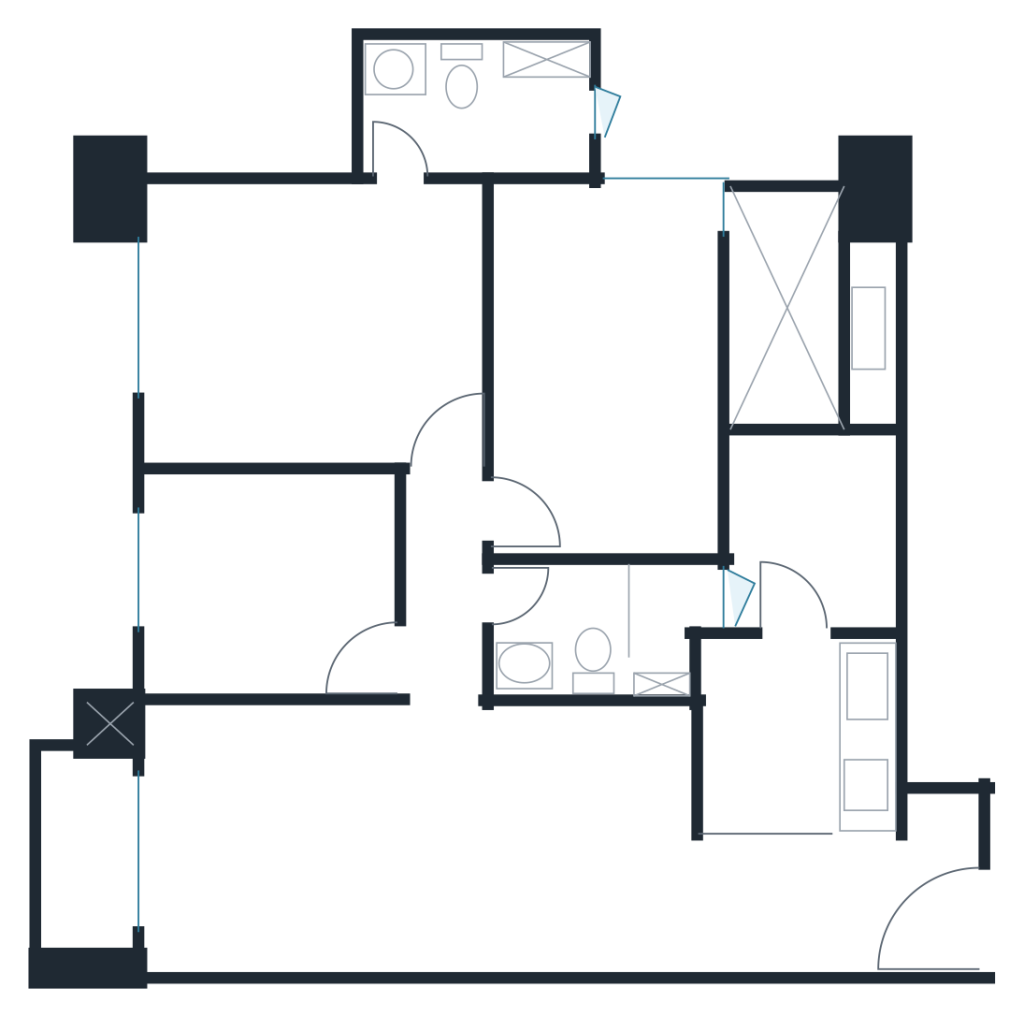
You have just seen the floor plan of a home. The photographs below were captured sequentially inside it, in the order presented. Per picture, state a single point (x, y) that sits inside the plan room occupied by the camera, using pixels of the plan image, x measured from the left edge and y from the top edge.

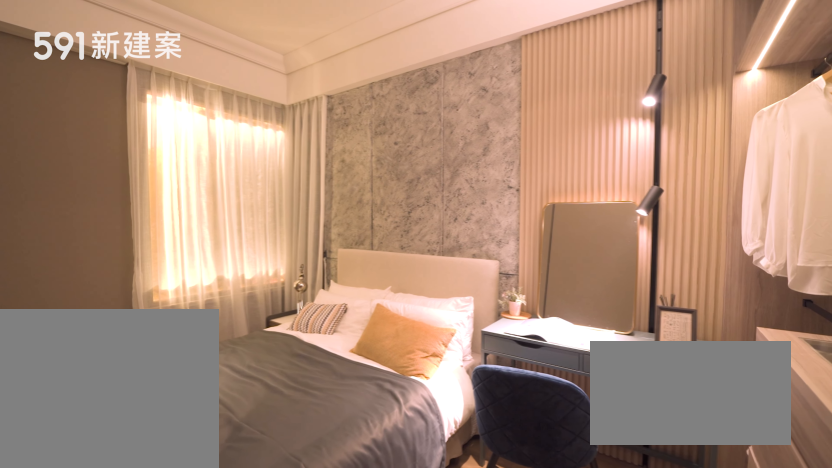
(606, 365)
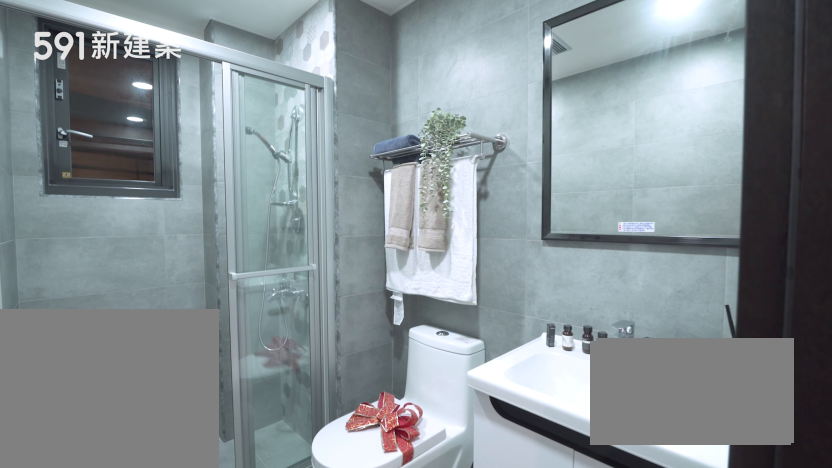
(599, 625)
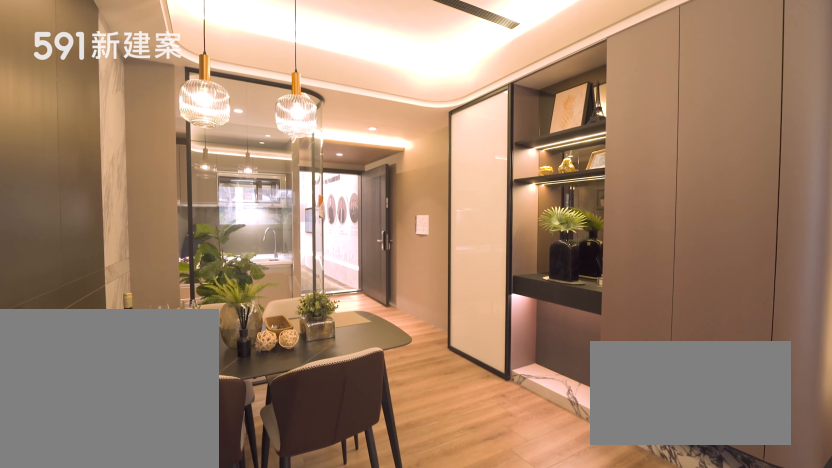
(592, 838)
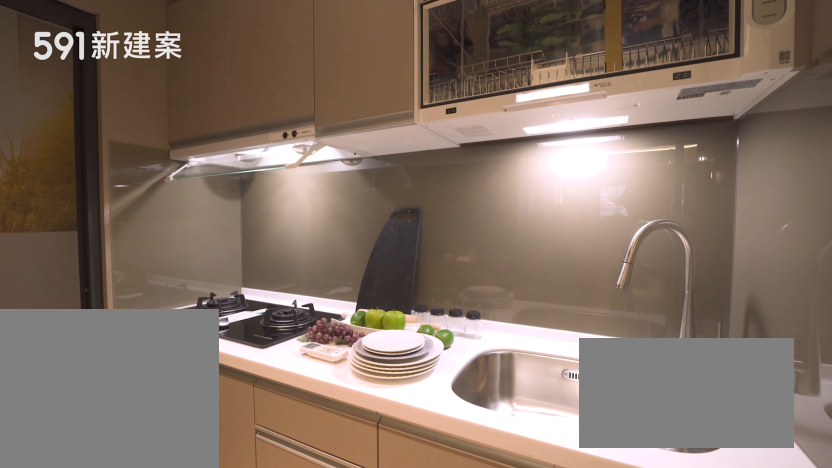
(797, 735)
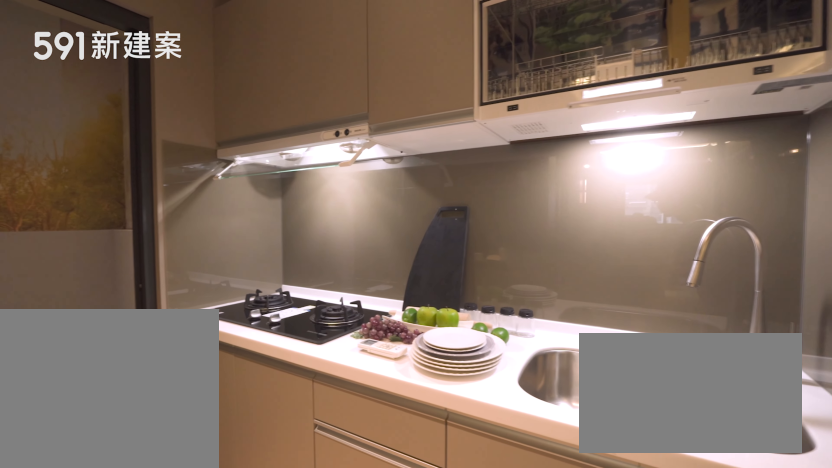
(797, 735)
